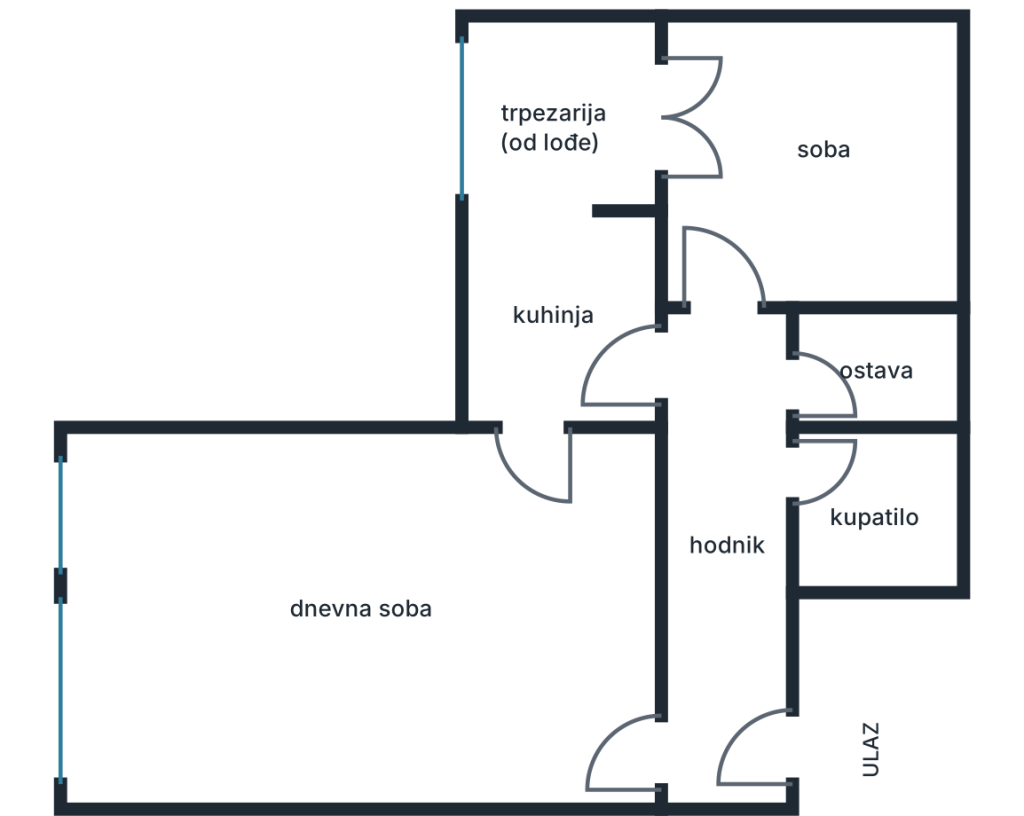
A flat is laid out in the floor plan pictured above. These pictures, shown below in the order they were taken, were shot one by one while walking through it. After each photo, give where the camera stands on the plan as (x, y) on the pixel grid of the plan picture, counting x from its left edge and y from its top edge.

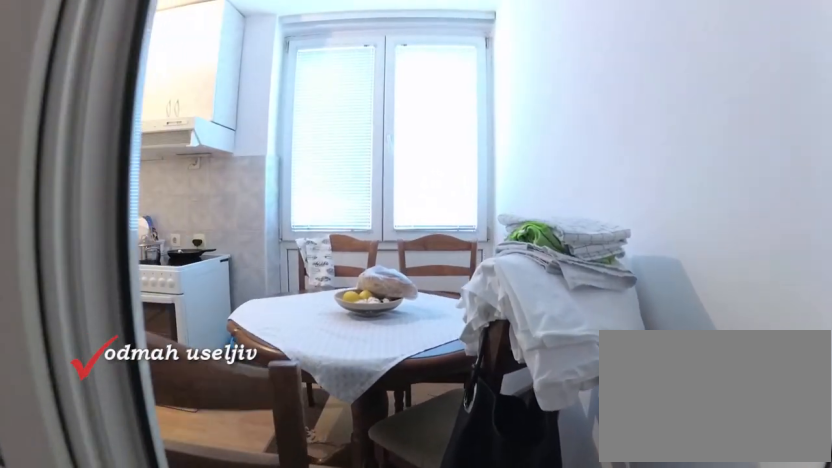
(700, 136)
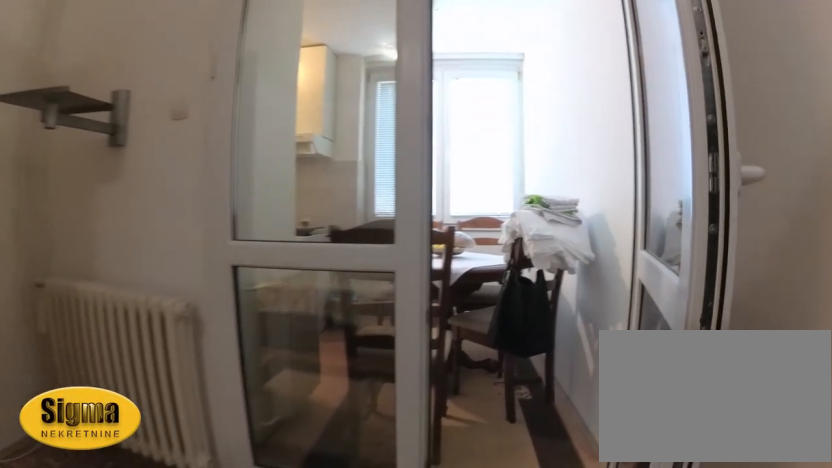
(751, 111)
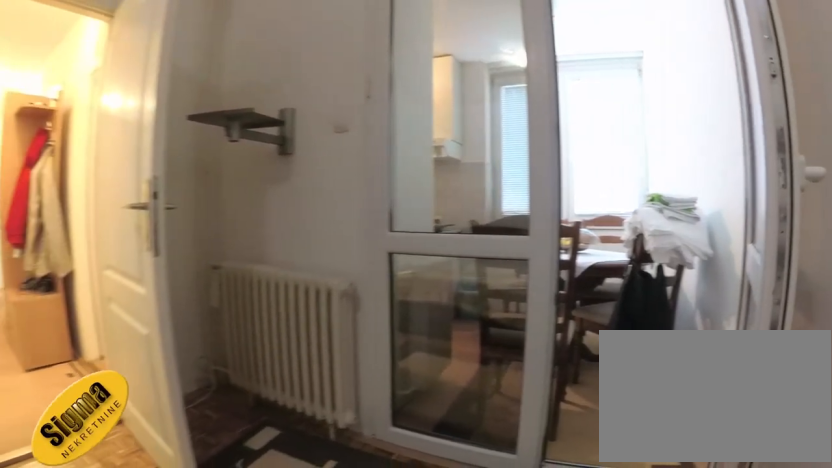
(745, 101)
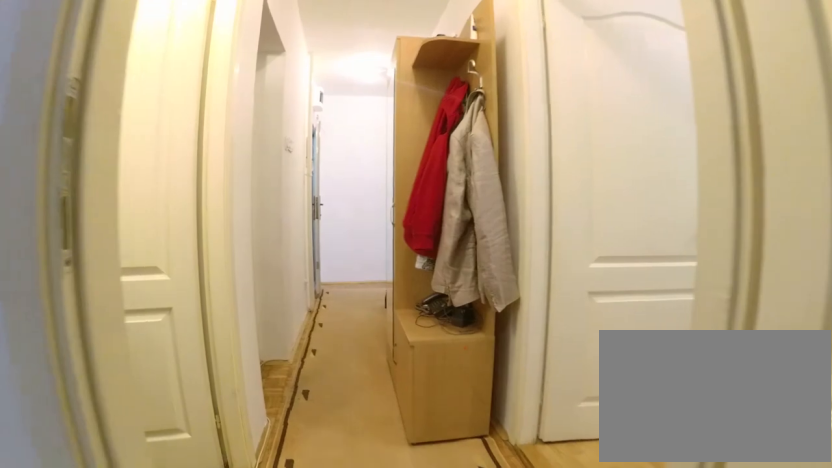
(712, 239)
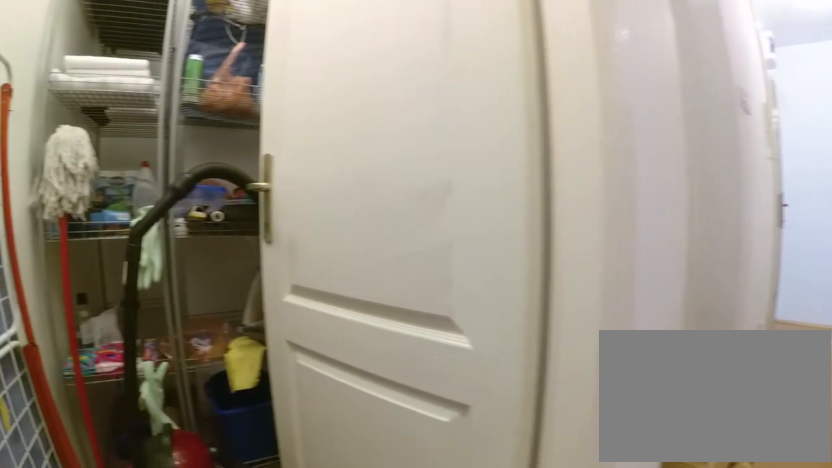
(721, 327)
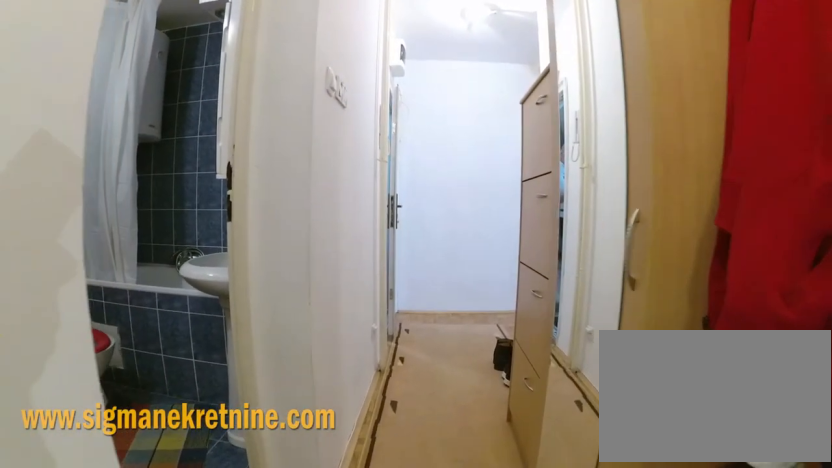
(727, 370)
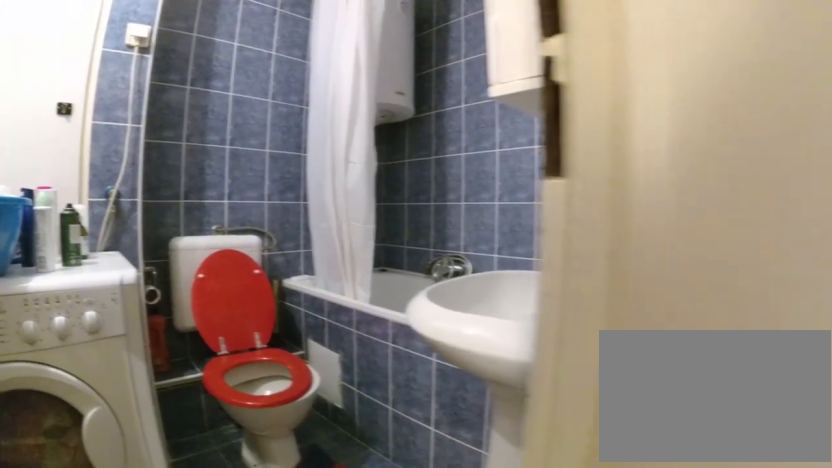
(774, 473)
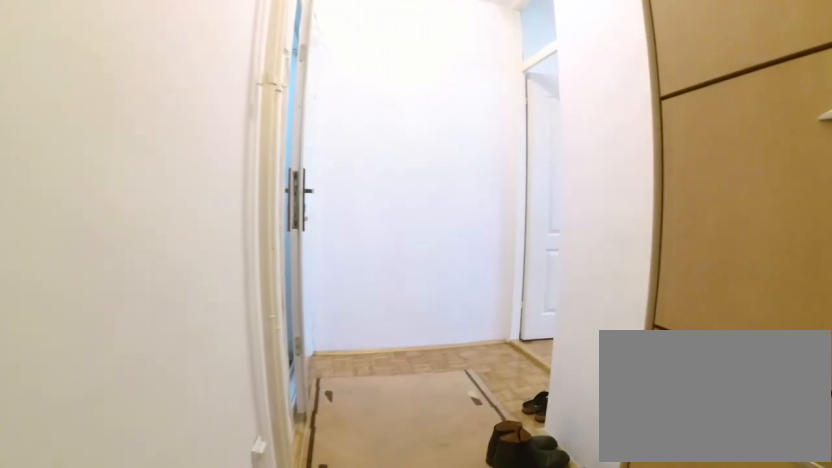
(735, 536)
